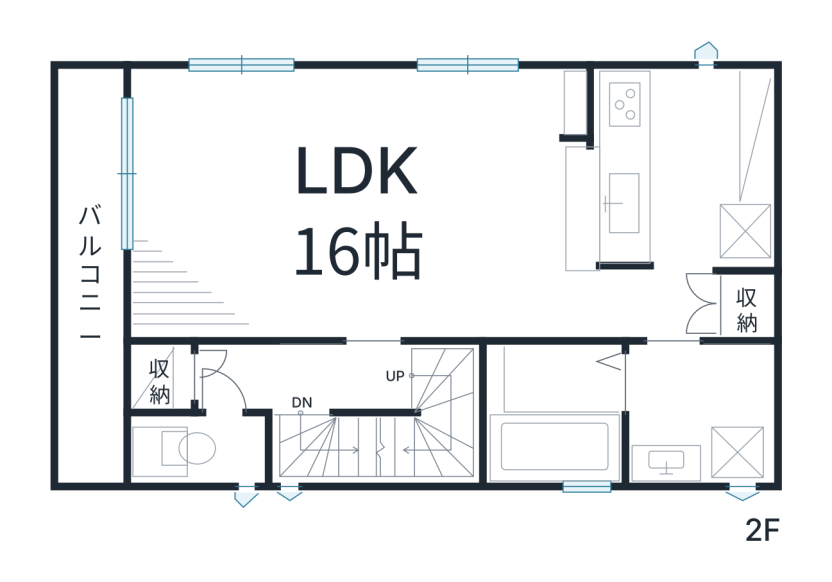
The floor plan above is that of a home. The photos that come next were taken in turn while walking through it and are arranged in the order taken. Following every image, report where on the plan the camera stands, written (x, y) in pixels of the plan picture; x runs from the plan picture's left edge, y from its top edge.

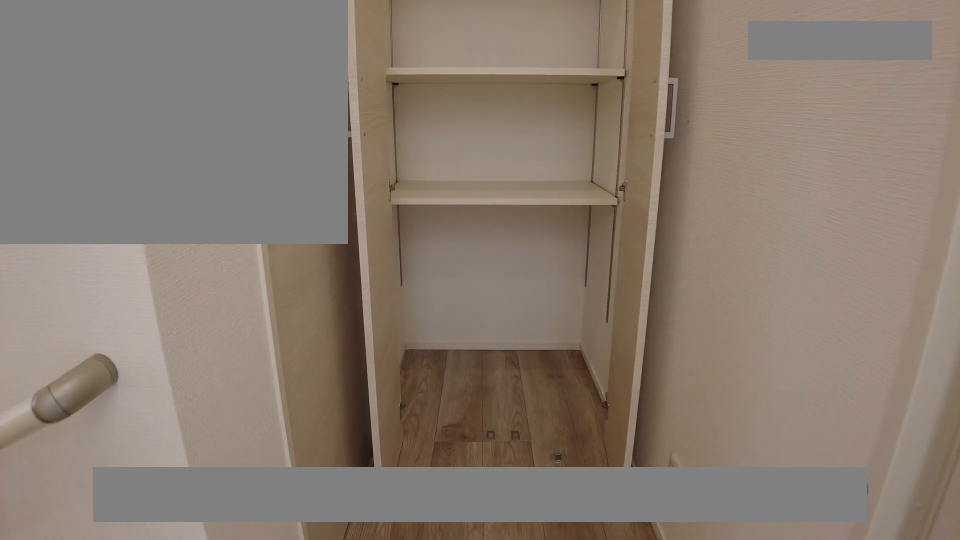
(189, 370)
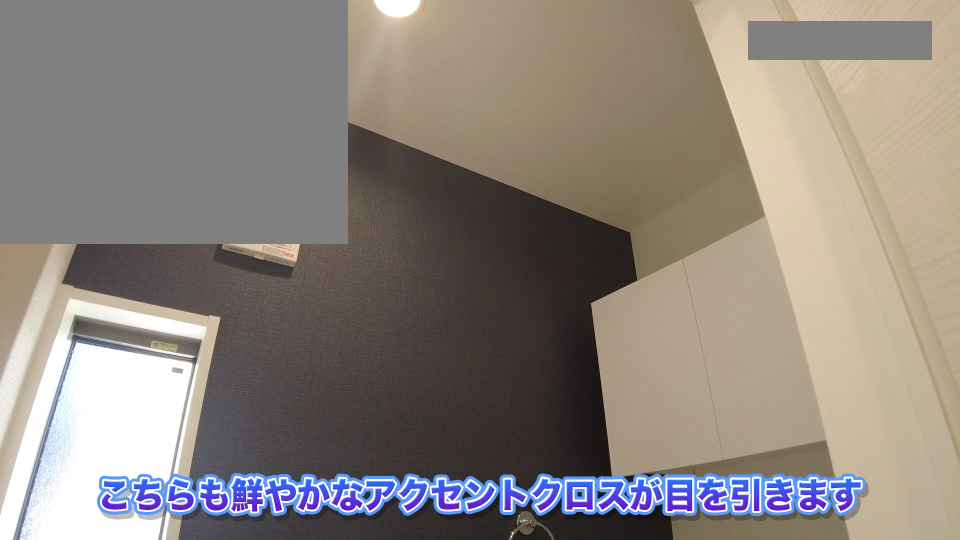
(208, 442)
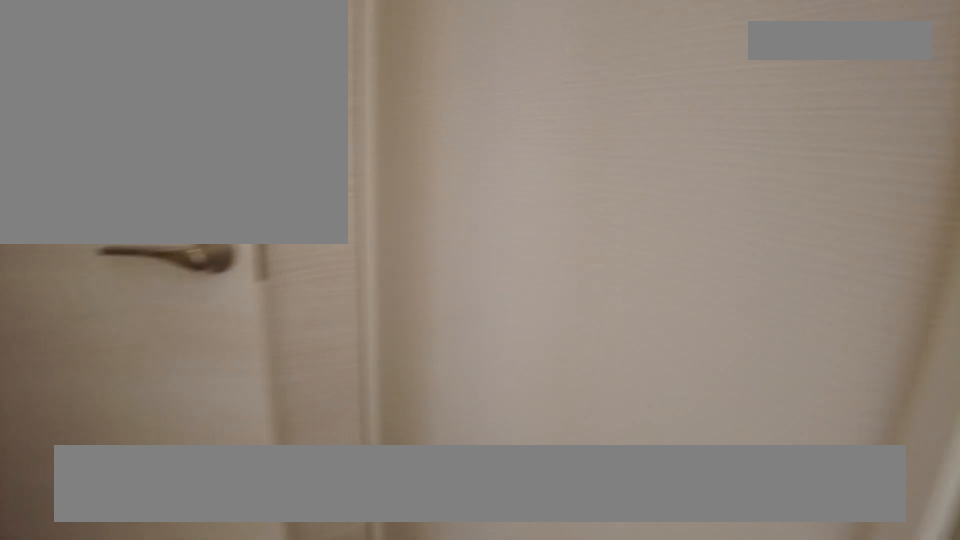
(210, 443)
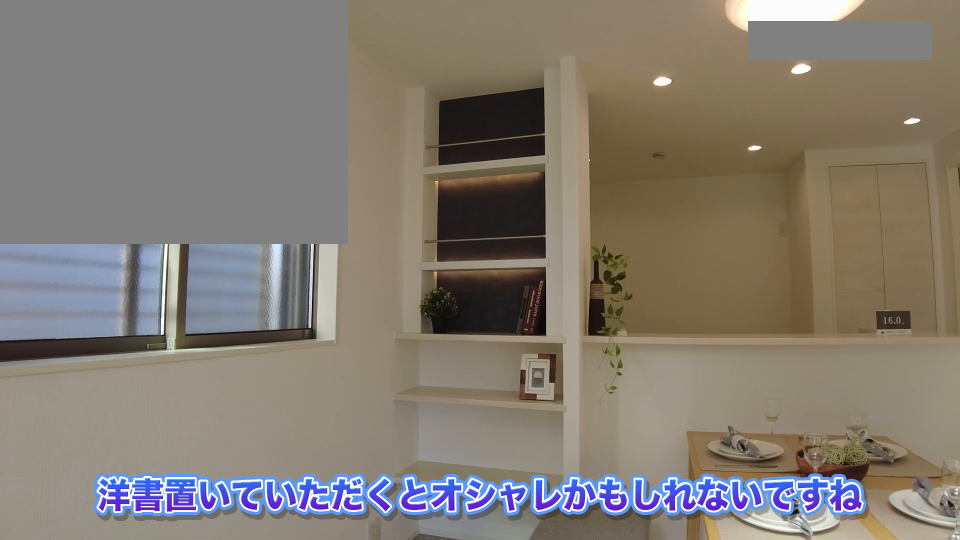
(406, 244)
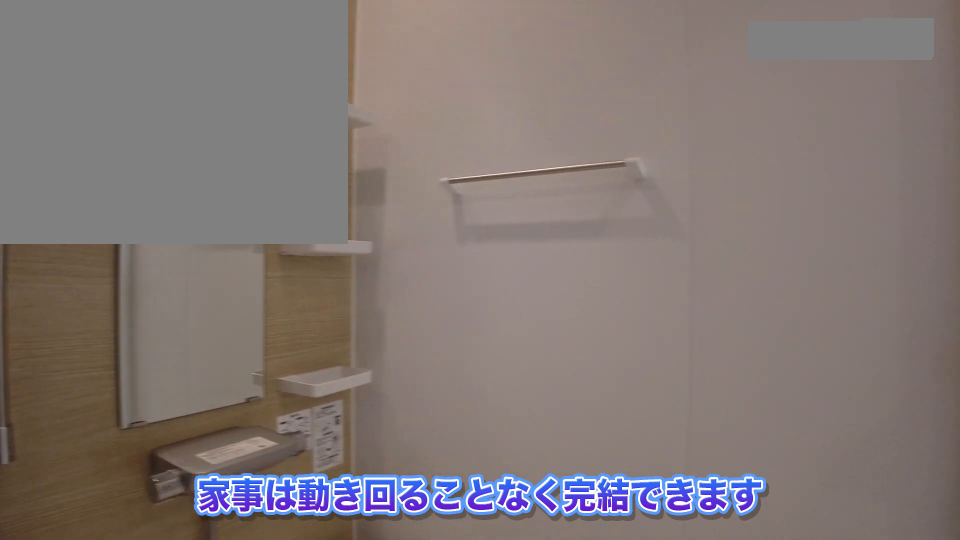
(560, 403)
